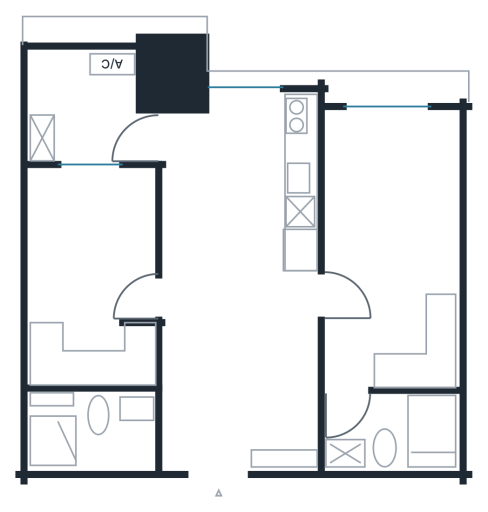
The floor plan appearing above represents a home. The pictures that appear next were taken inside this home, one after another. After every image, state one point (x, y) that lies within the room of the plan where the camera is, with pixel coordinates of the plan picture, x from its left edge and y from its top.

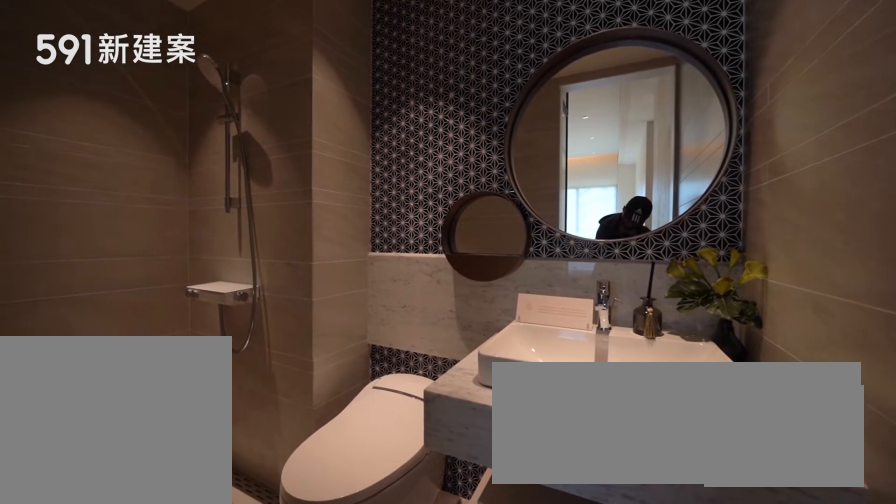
(392, 428)
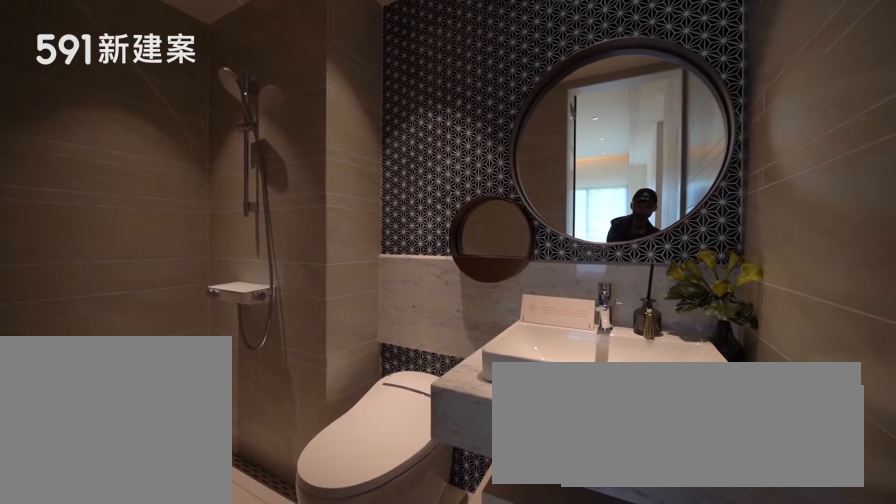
(392, 428)
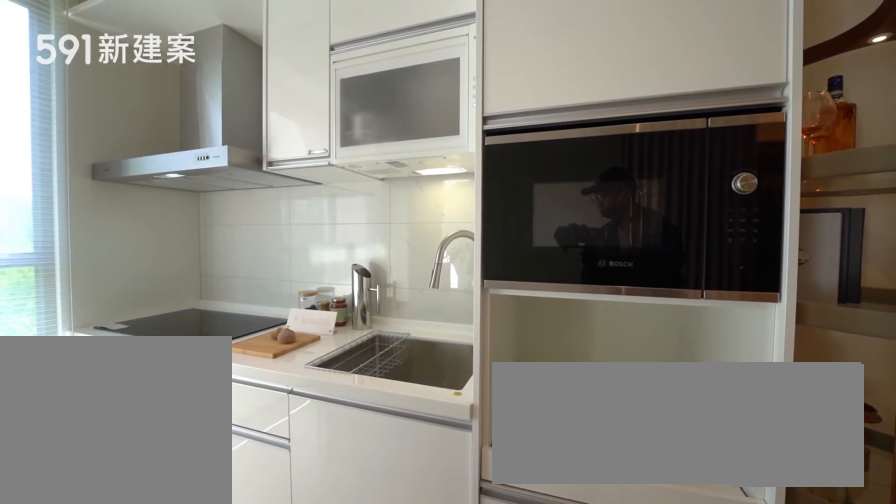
(289, 184)
